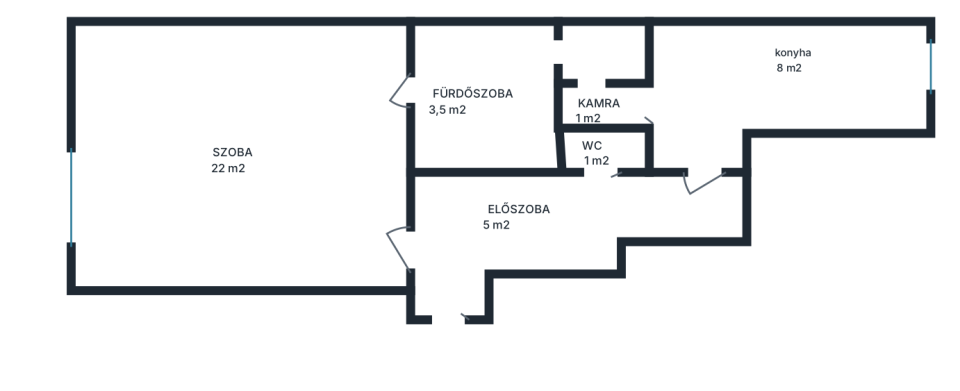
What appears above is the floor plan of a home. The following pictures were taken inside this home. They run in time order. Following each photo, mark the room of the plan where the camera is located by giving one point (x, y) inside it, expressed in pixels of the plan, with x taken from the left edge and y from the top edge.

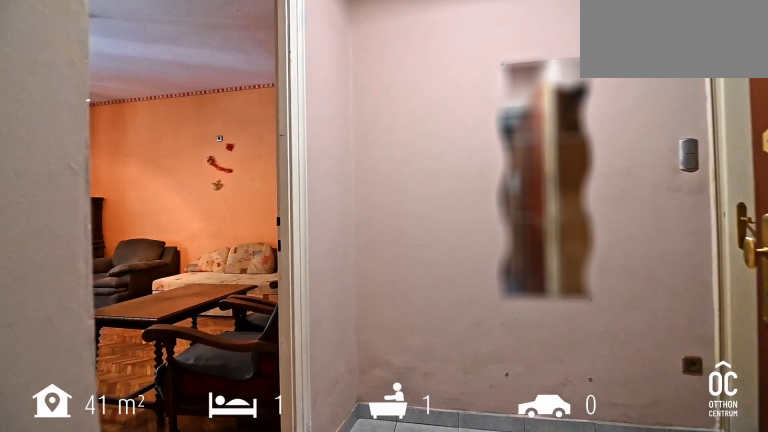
(449, 285)
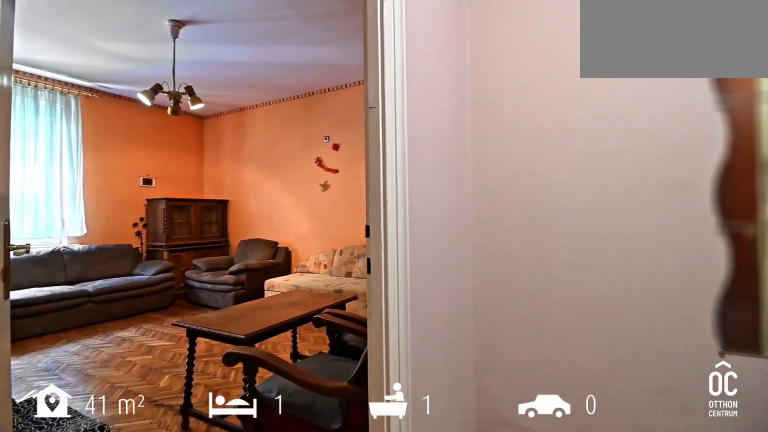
(449, 286)
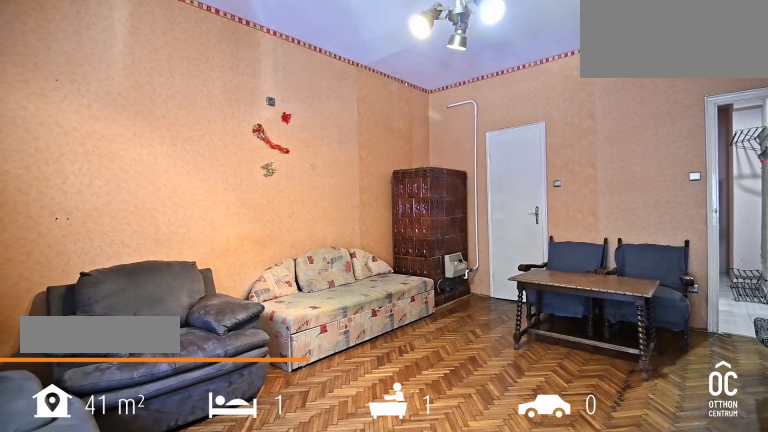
(253, 158)
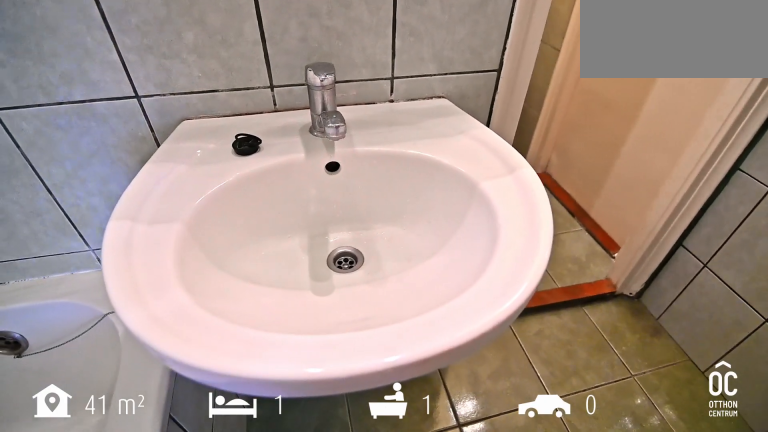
(482, 104)
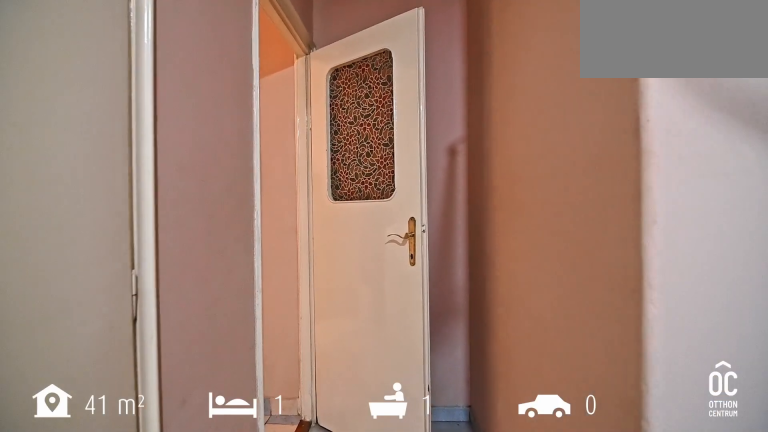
(659, 198)
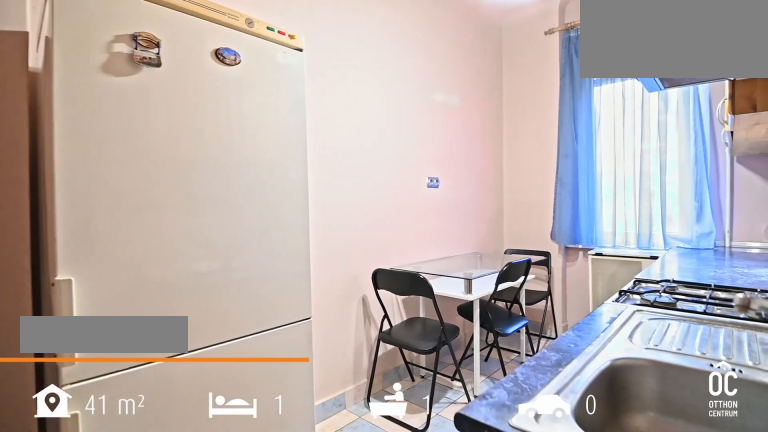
(809, 71)
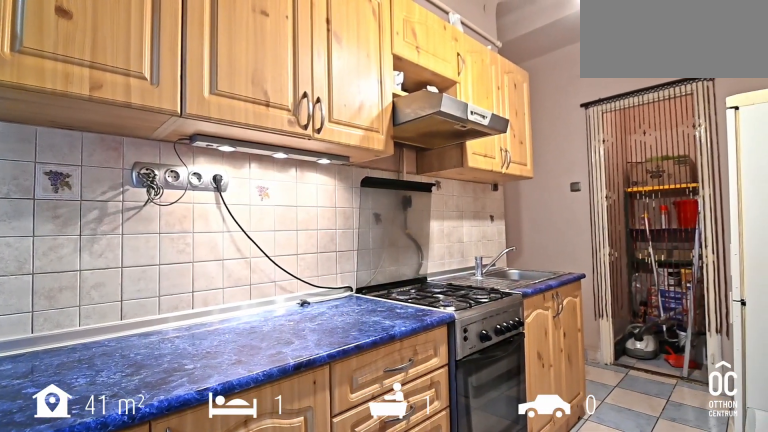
(809, 71)
